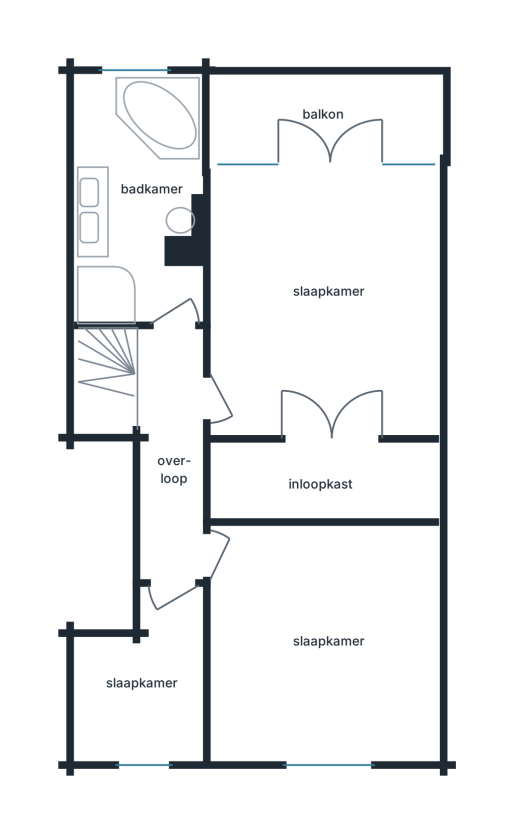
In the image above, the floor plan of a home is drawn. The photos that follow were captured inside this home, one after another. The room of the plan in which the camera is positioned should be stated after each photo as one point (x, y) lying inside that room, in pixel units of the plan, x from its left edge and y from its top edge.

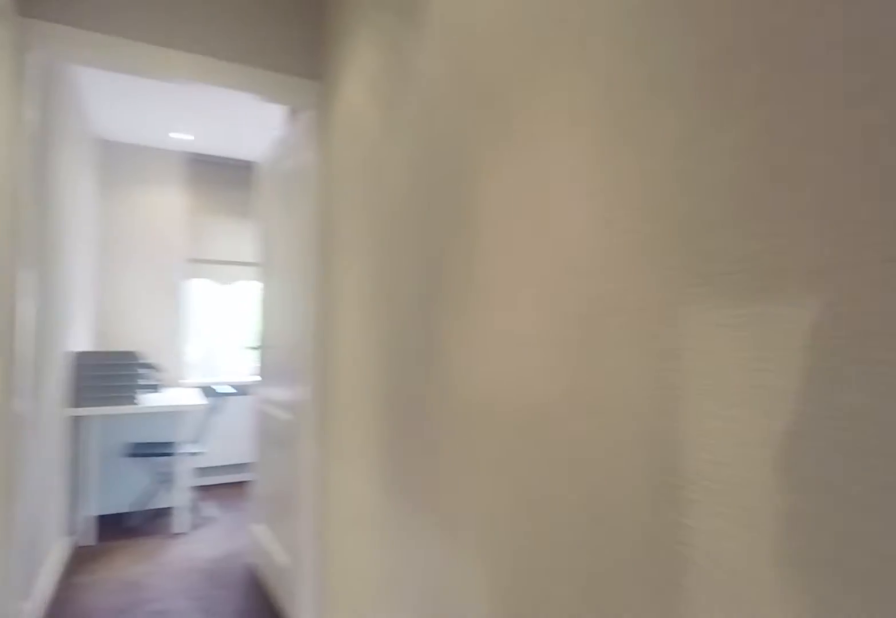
(172, 451)
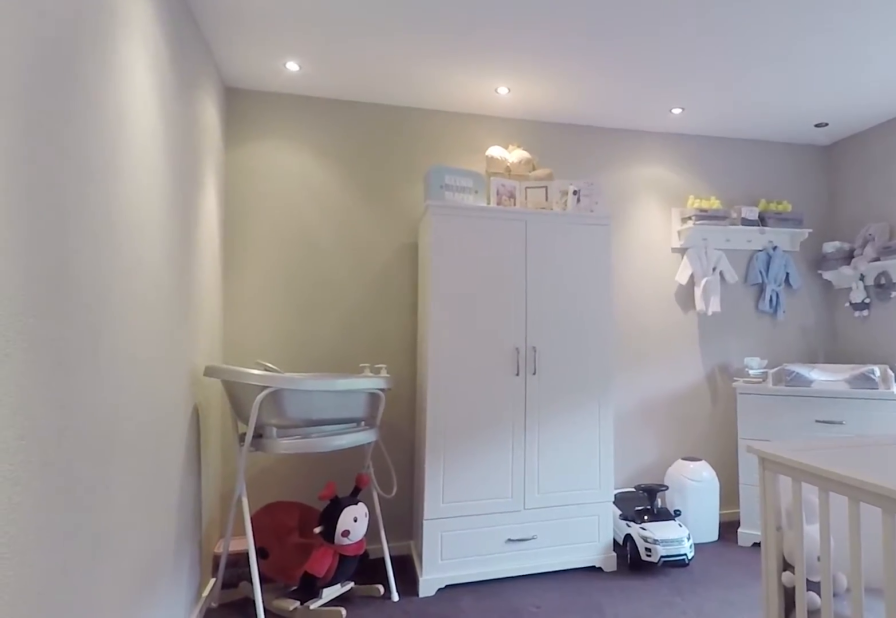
(259, 678)
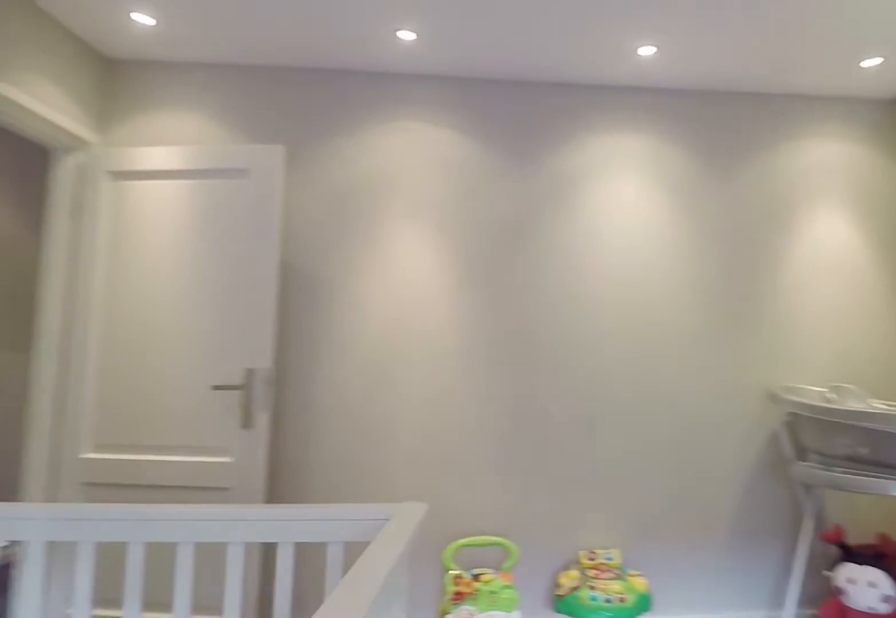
(259, 678)
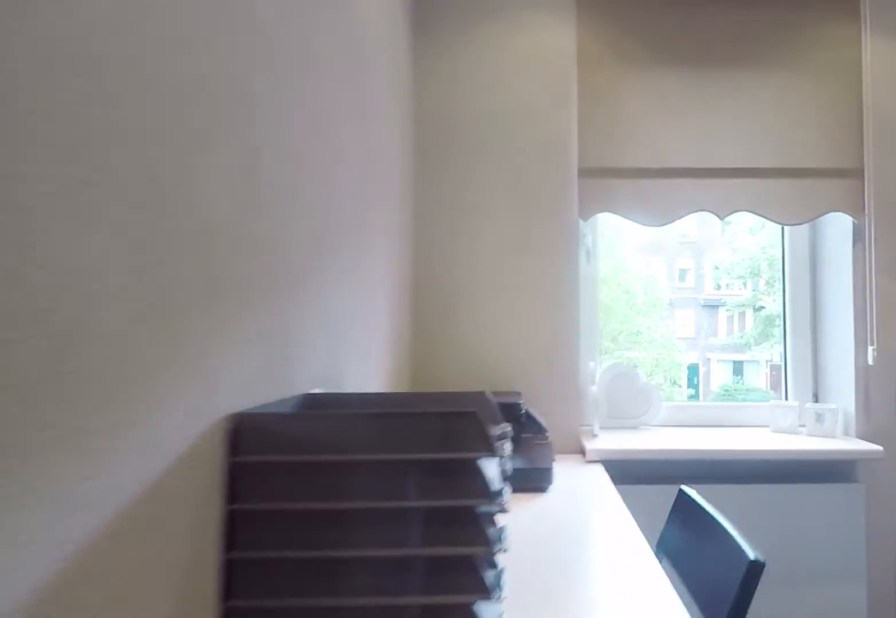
(146, 685)
